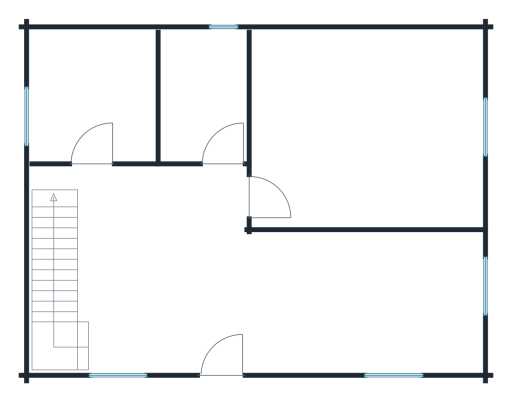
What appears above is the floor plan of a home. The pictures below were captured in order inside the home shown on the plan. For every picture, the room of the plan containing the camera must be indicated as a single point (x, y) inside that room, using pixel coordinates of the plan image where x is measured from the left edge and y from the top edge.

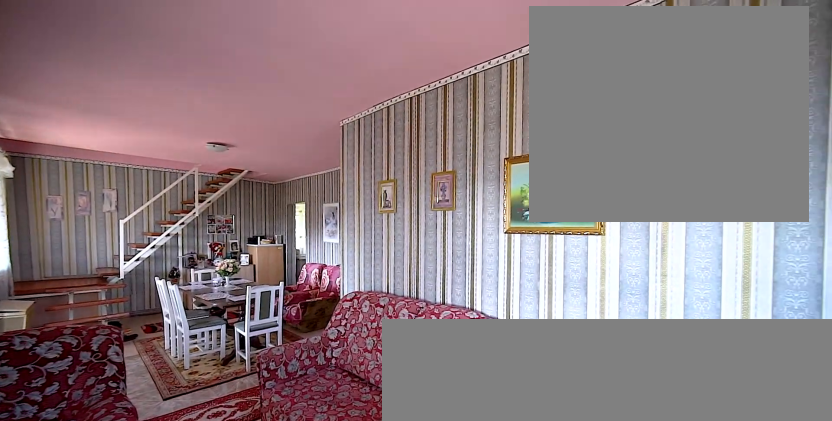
(217, 289)
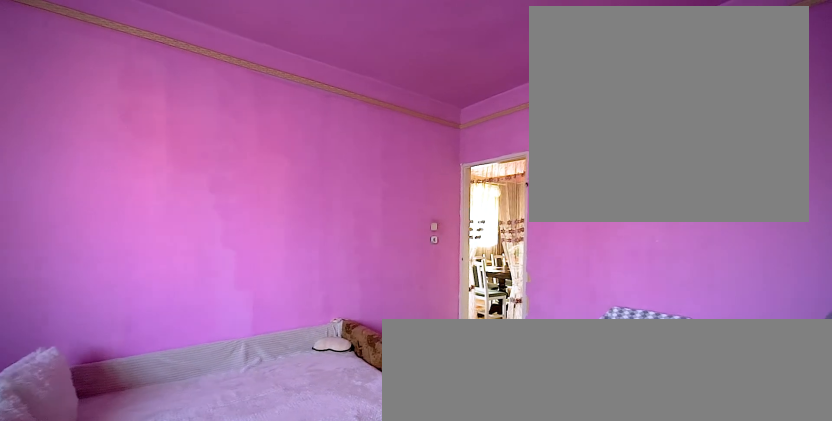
(371, 137)
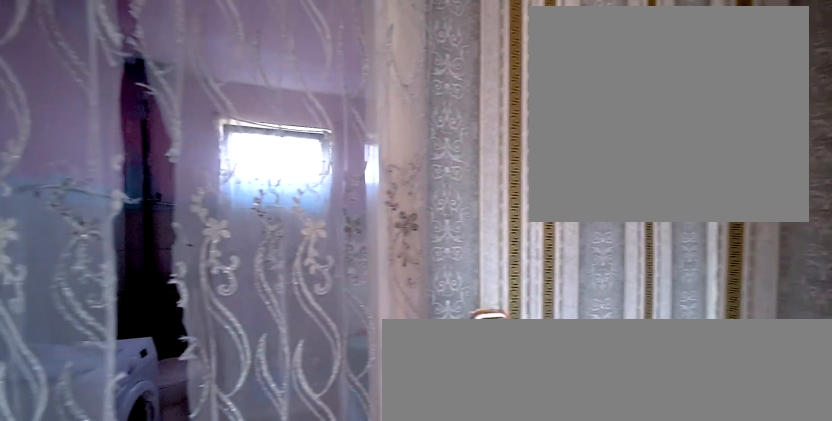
(204, 101)
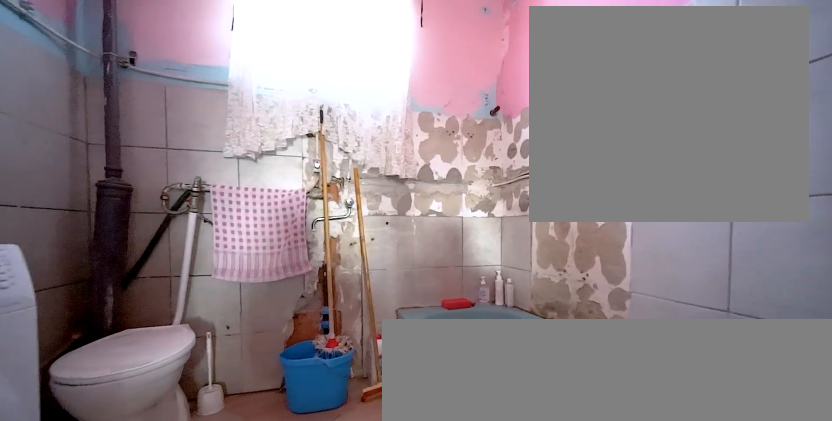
(203, 101)
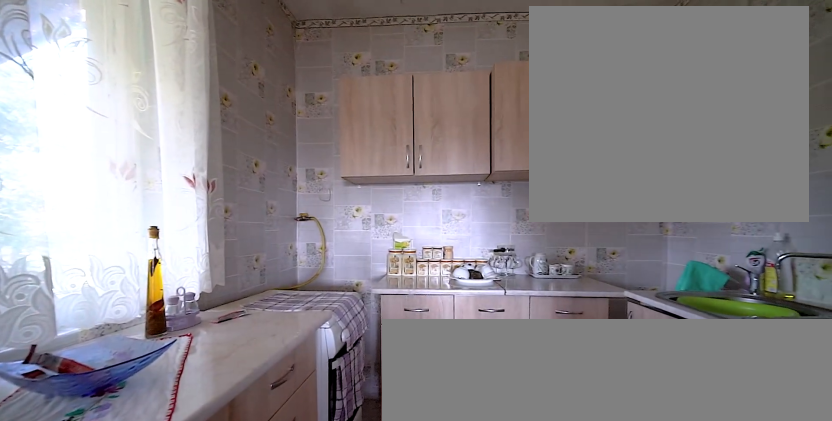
(98, 108)
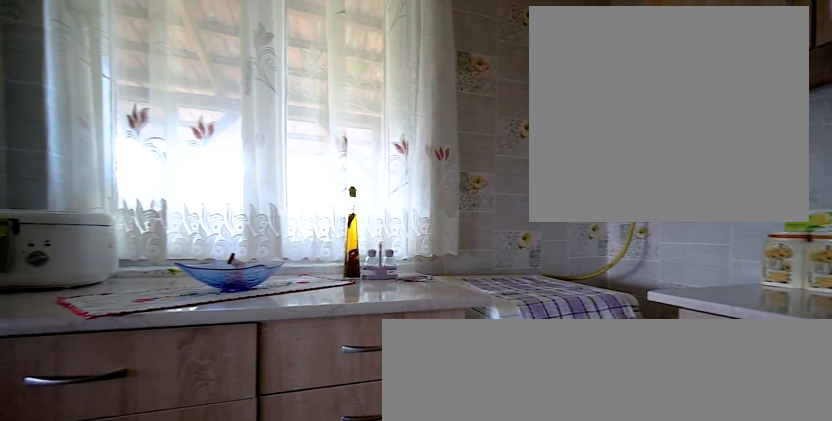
(98, 108)
